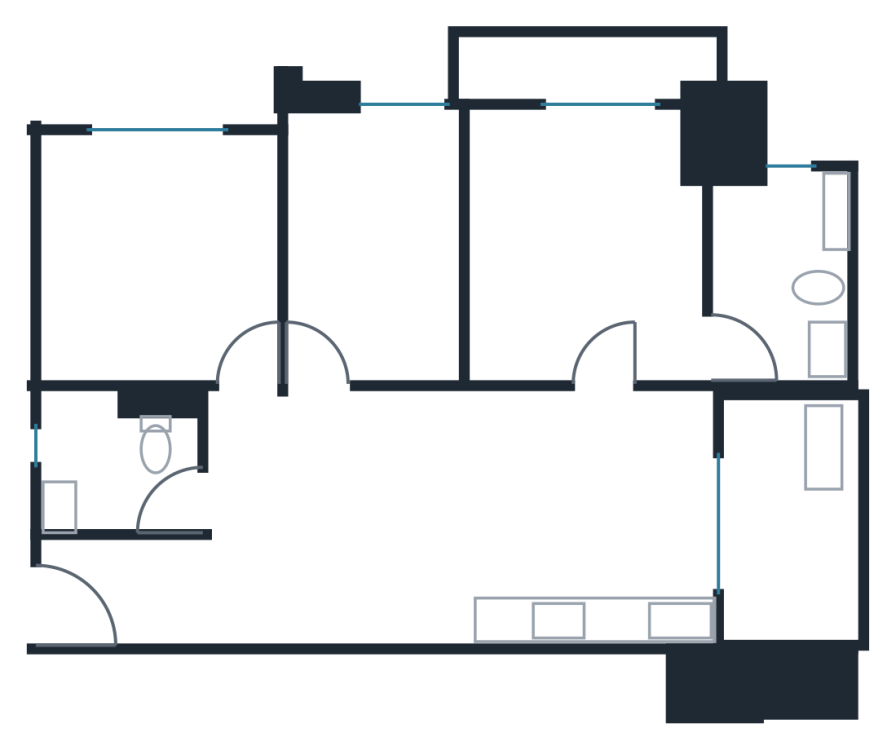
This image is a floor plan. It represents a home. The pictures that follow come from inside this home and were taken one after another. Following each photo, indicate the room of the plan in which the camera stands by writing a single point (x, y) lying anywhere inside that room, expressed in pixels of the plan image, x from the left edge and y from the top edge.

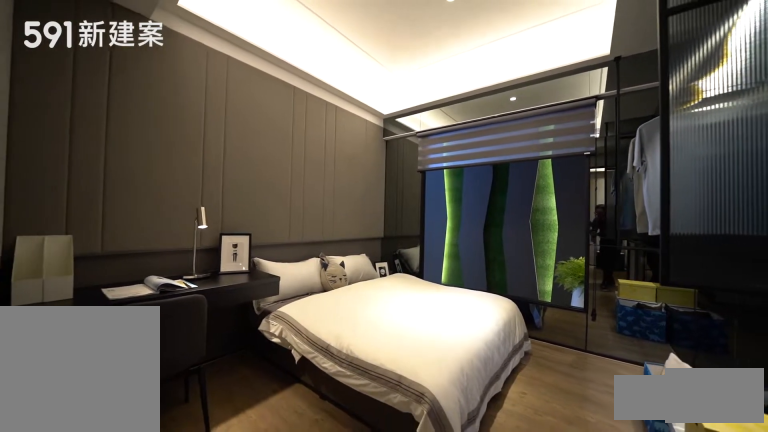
(153, 253)
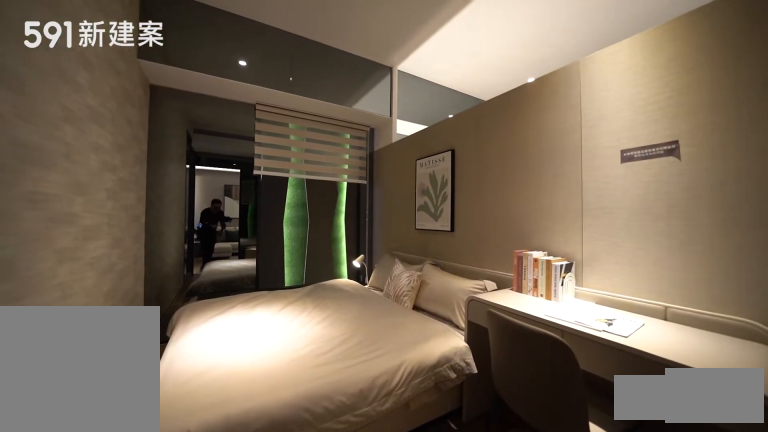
(379, 237)
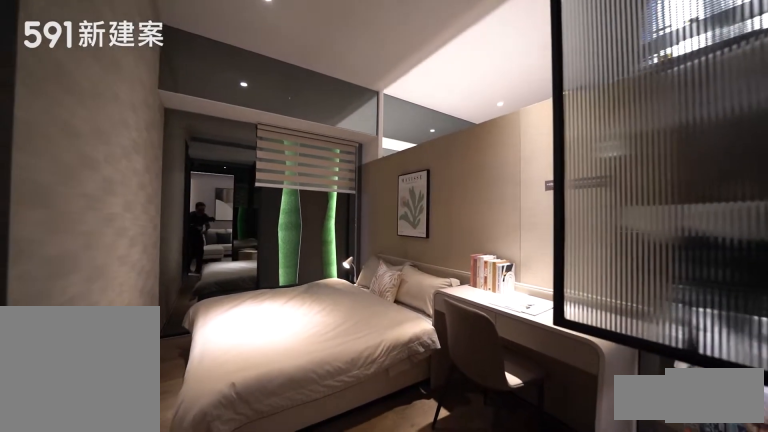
(379, 237)
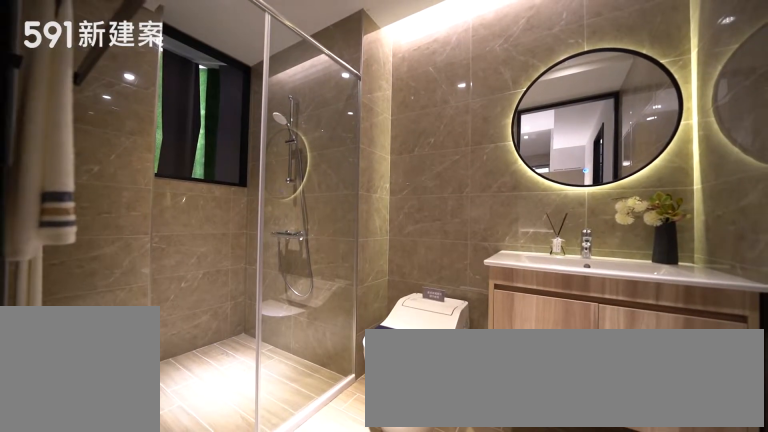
(790, 272)
